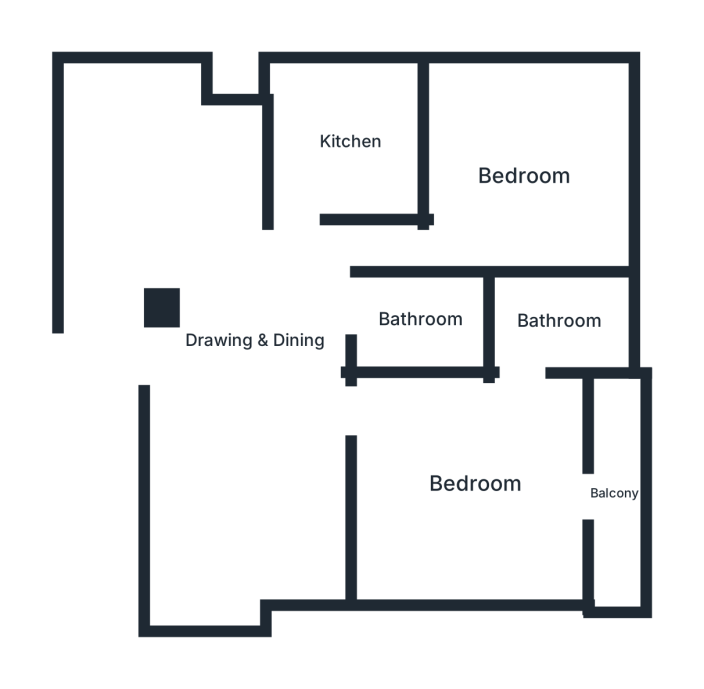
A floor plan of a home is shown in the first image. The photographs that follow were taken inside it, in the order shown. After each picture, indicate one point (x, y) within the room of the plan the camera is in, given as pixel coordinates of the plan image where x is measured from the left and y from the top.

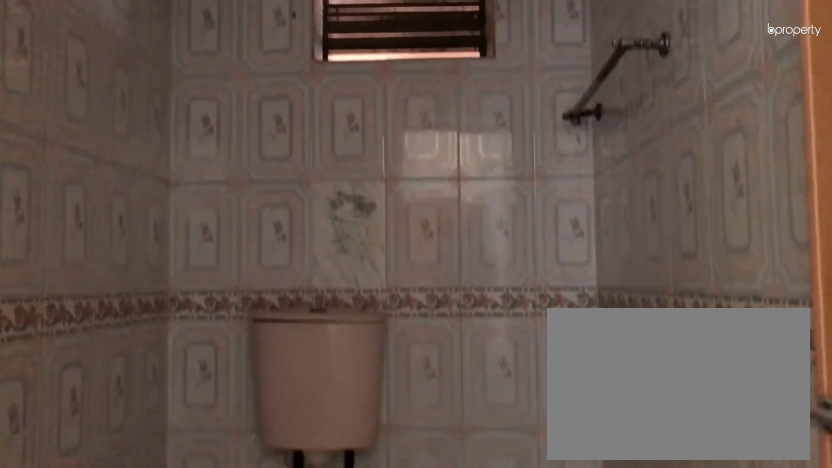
(423, 319)
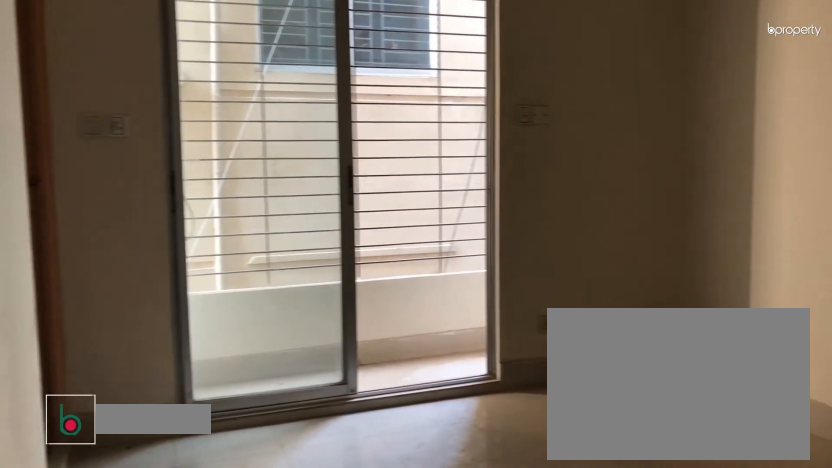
(471, 478)
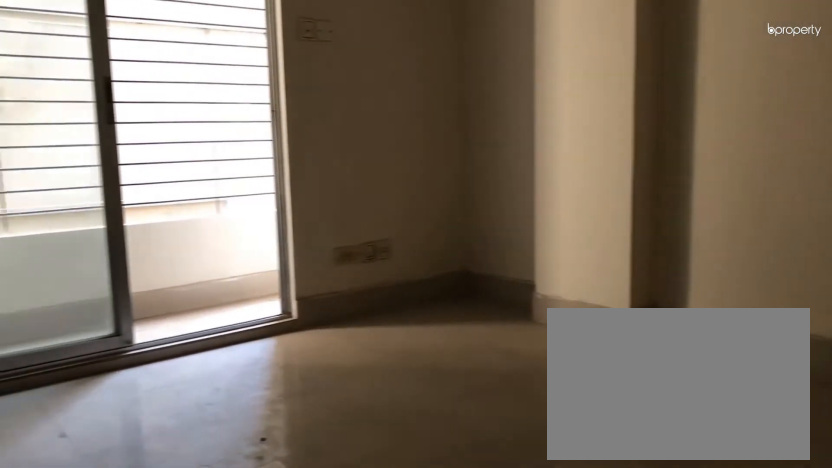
(471, 478)
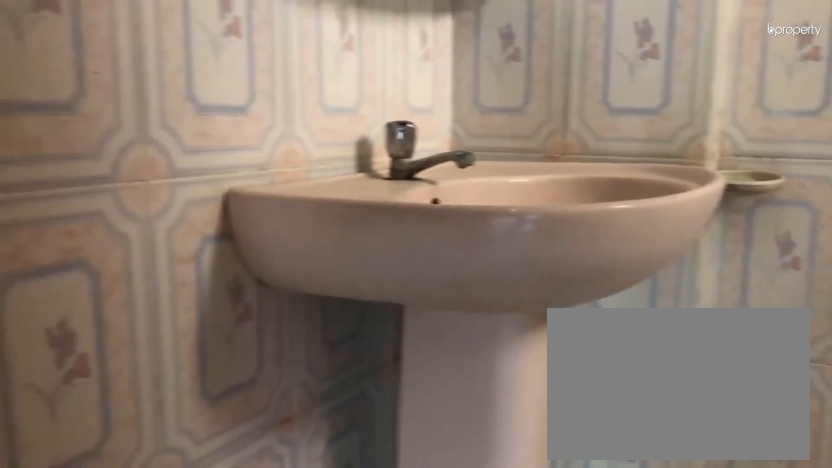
(561, 321)
